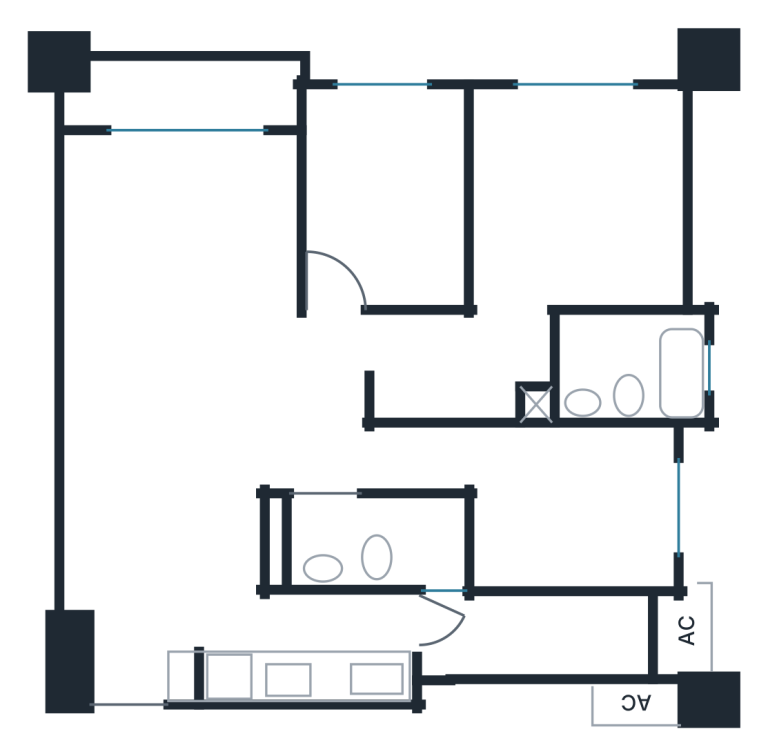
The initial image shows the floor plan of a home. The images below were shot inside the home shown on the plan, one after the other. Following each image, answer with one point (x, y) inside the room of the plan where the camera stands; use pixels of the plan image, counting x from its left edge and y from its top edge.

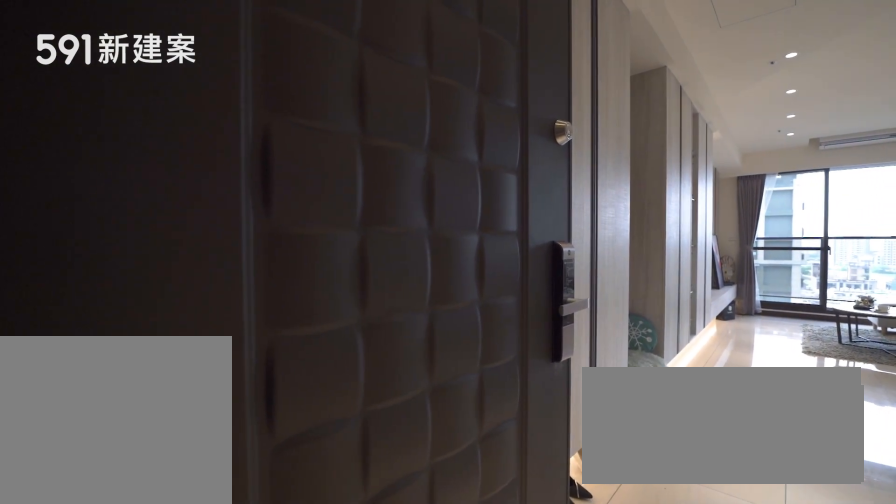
(128, 666)
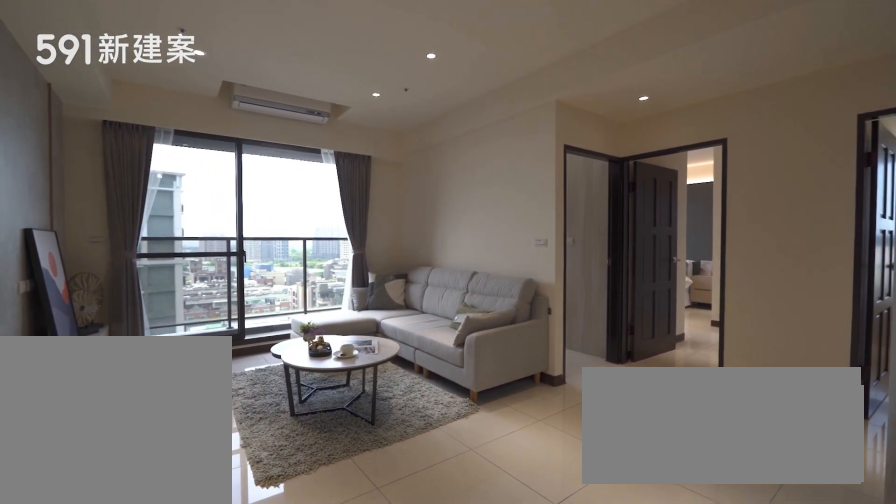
(180, 259)
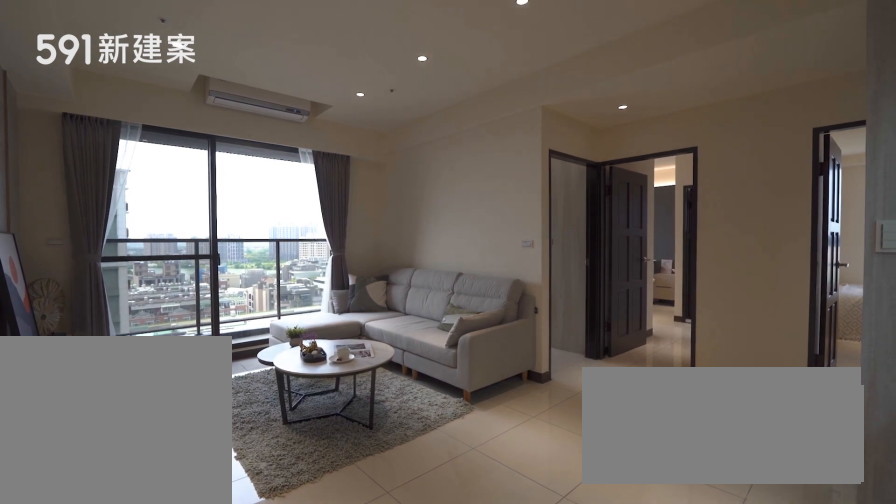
(180, 259)
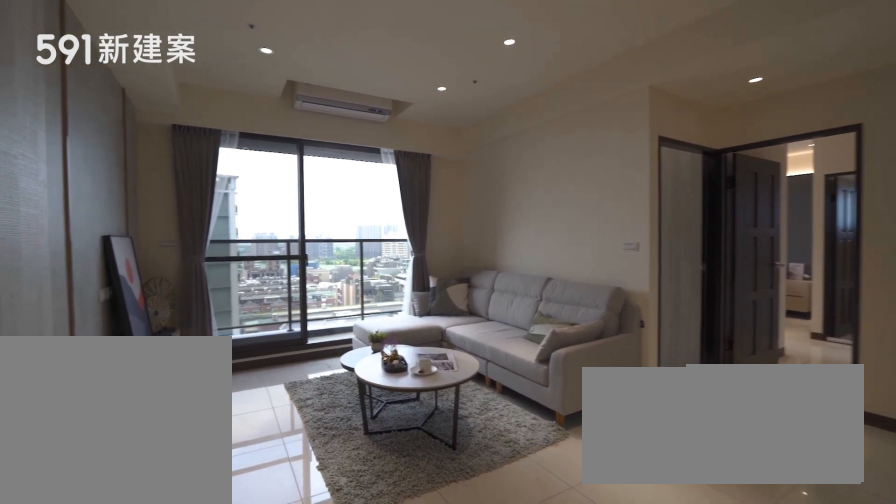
(180, 259)
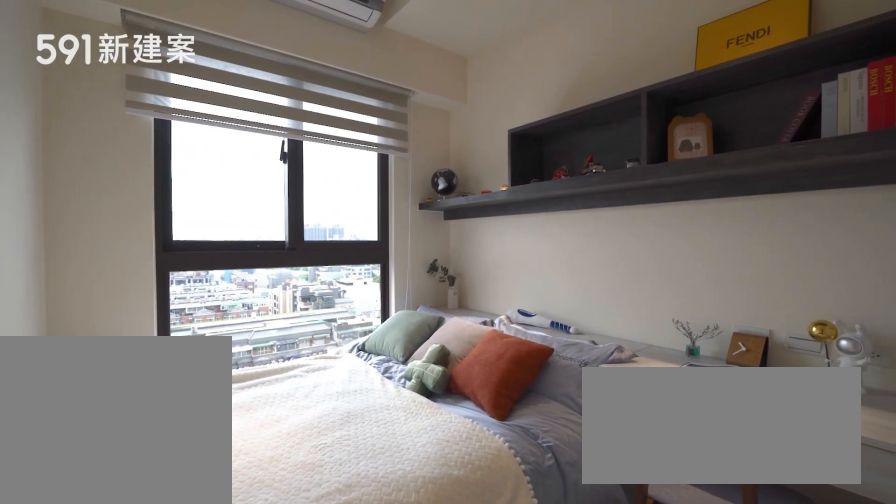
(388, 192)
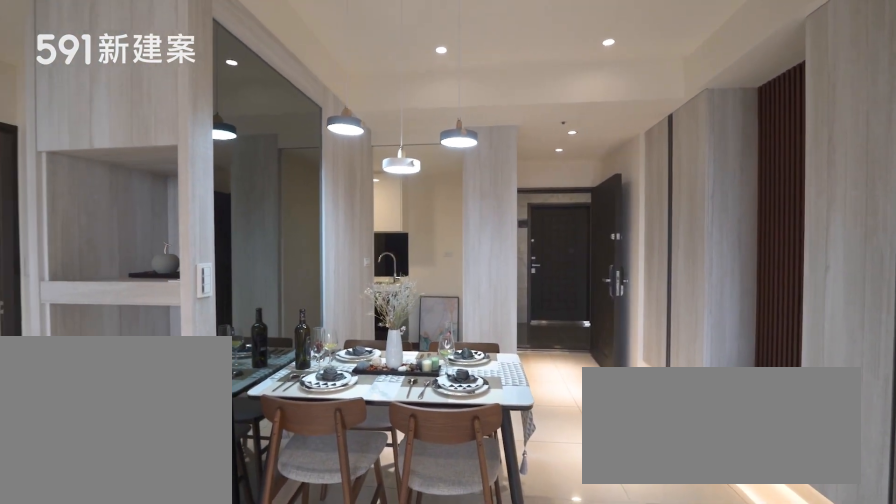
(160, 493)
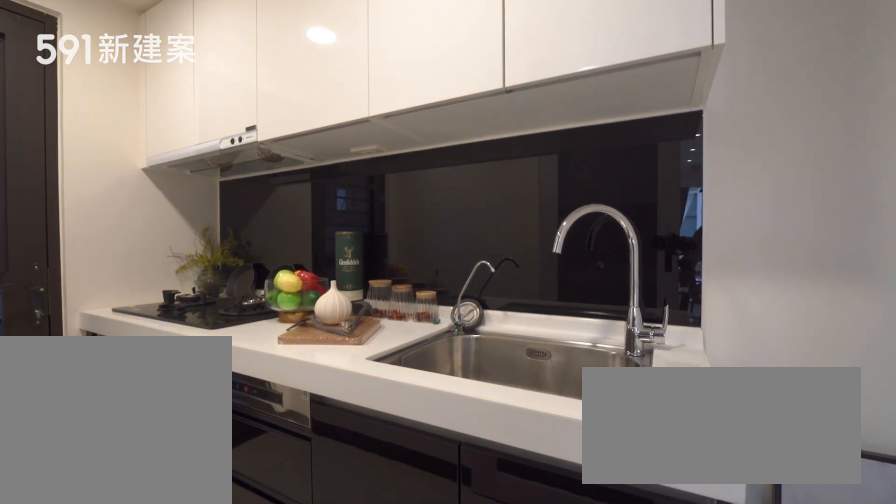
(304, 647)
